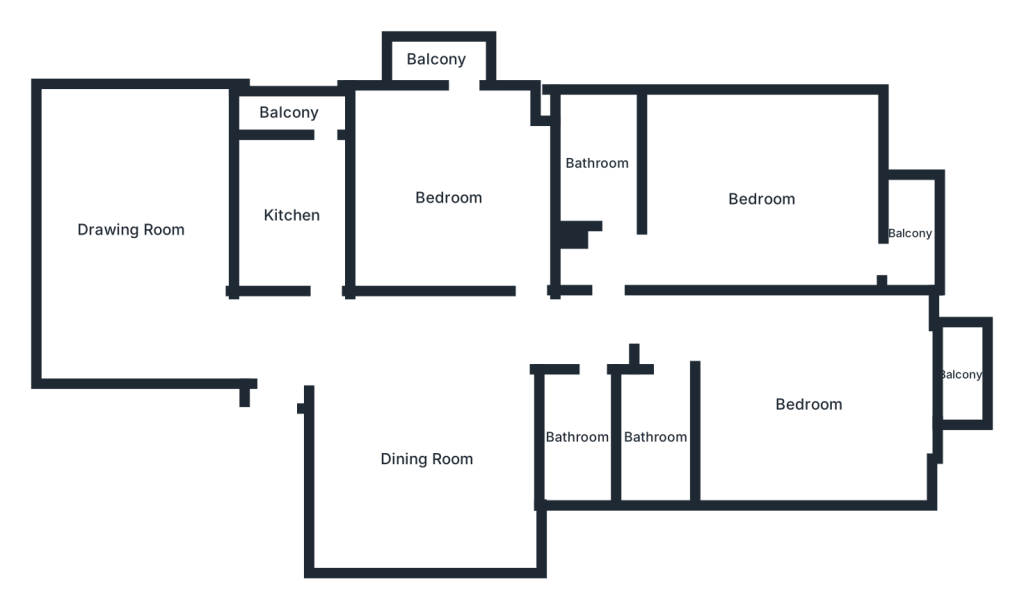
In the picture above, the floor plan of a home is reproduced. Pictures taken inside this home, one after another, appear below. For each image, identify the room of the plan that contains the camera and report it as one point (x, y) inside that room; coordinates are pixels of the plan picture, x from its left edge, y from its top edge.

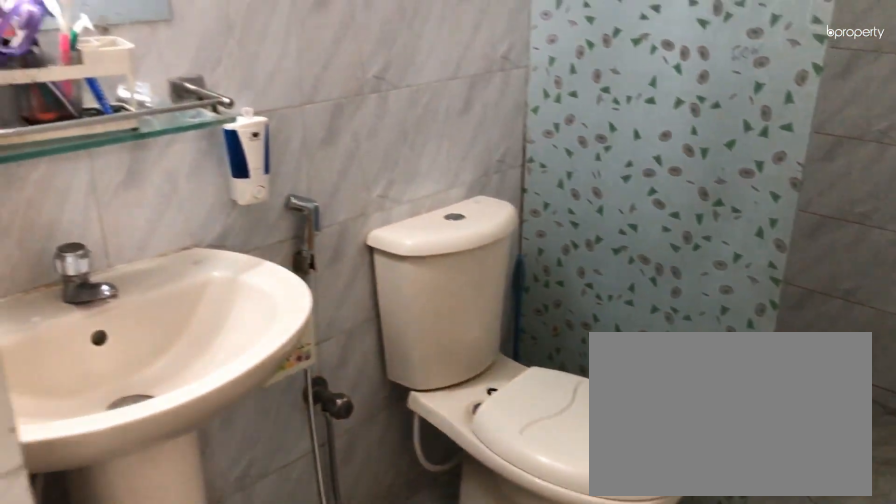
(596, 164)
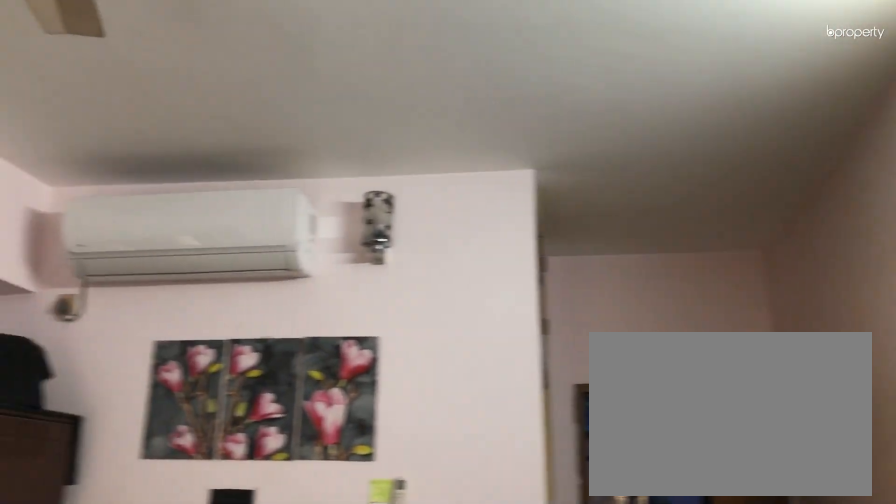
(810, 405)
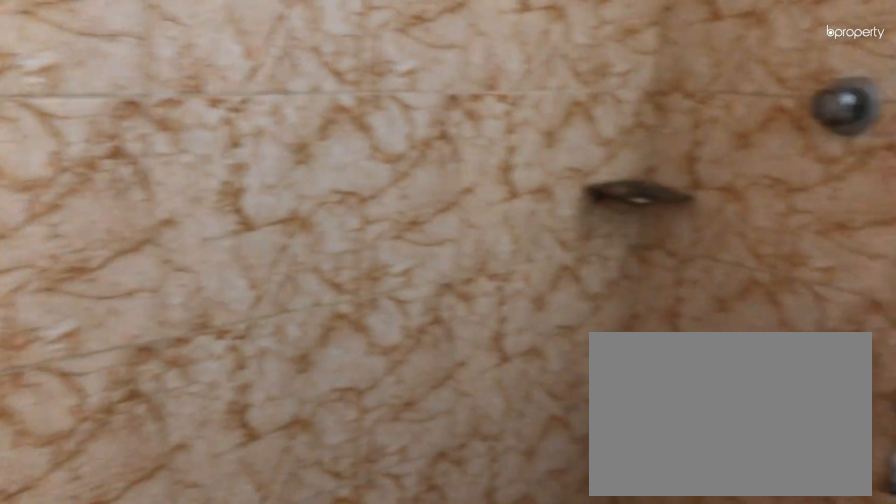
(656, 436)
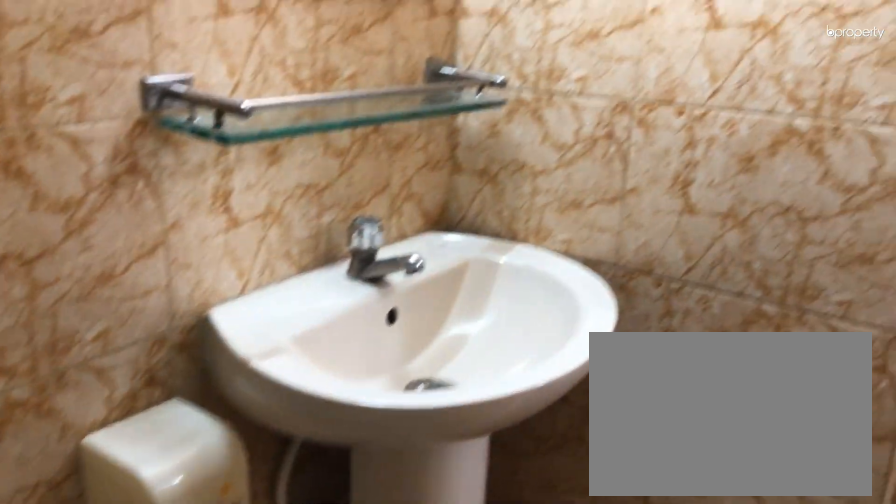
(656, 436)
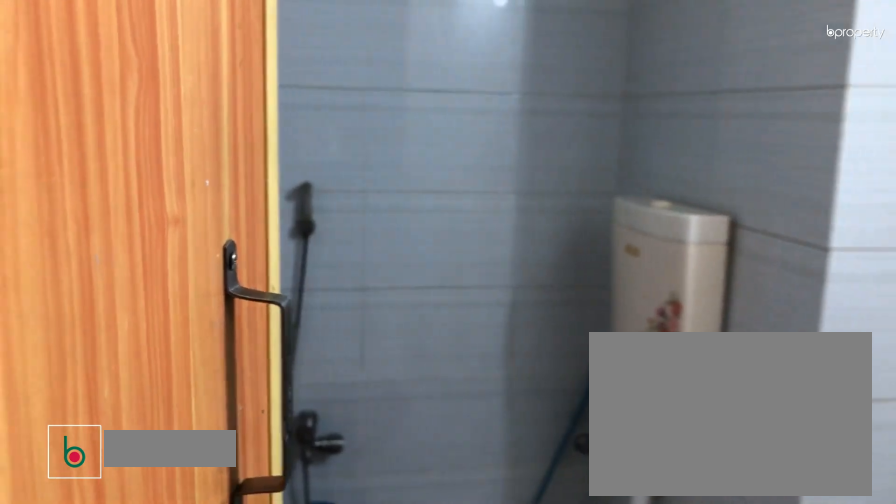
(577, 436)
